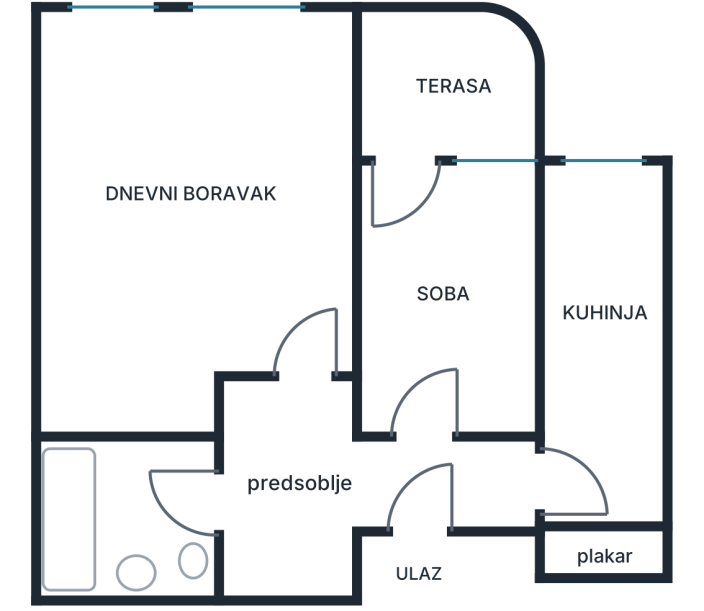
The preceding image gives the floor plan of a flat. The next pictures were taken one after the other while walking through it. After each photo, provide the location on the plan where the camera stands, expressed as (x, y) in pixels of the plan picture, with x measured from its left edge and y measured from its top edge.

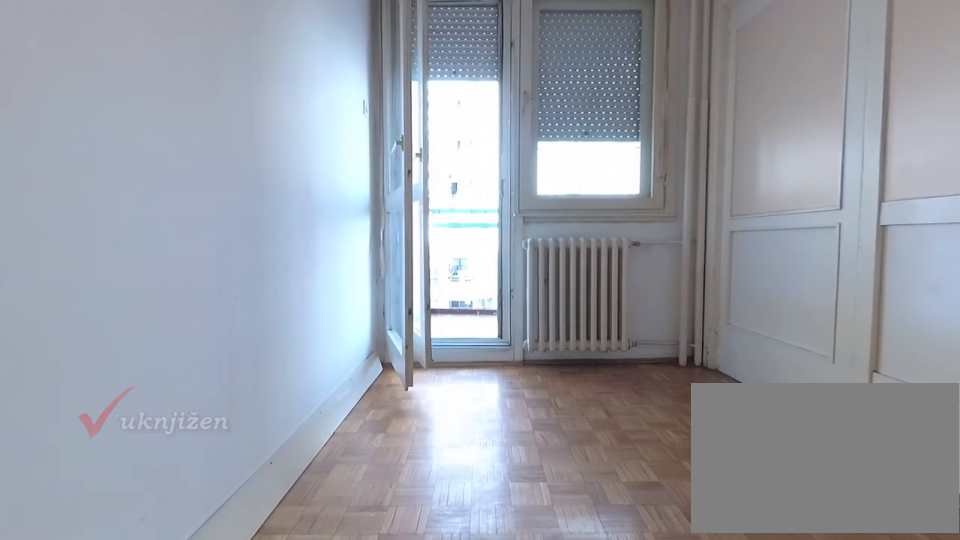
(418, 403)
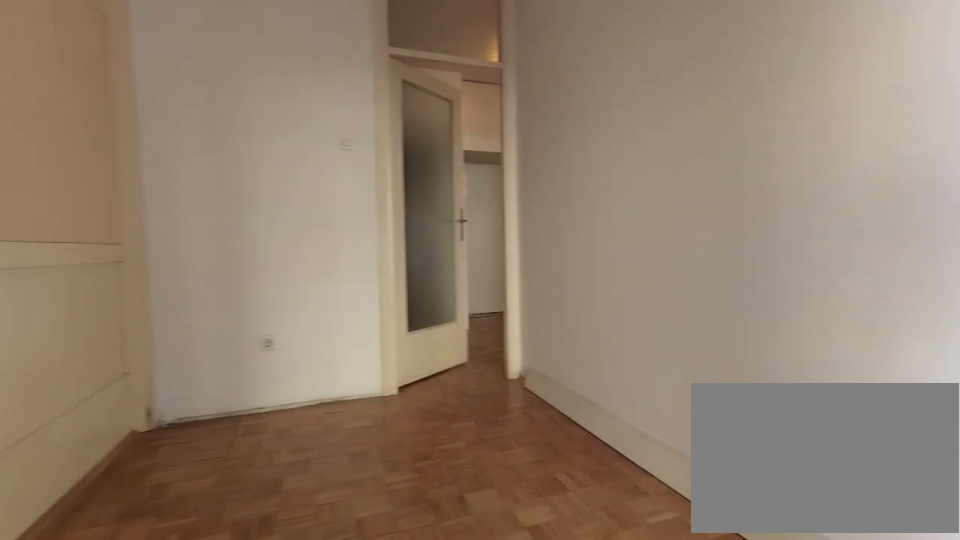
(438, 172)
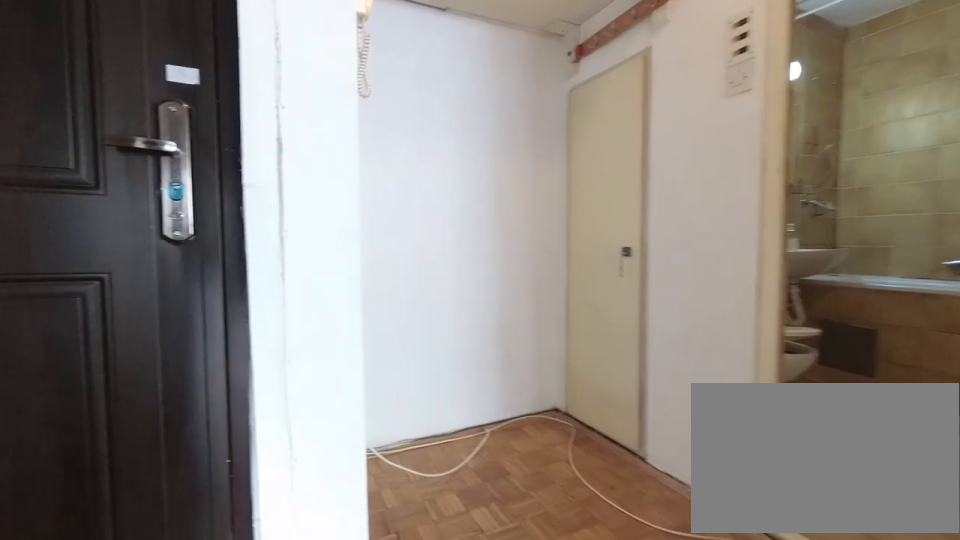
(427, 430)
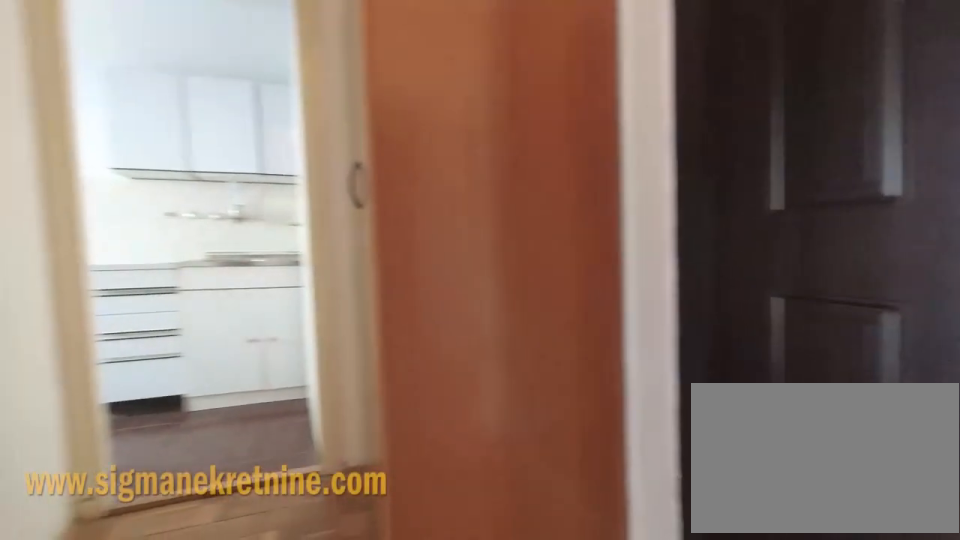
(385, 454)
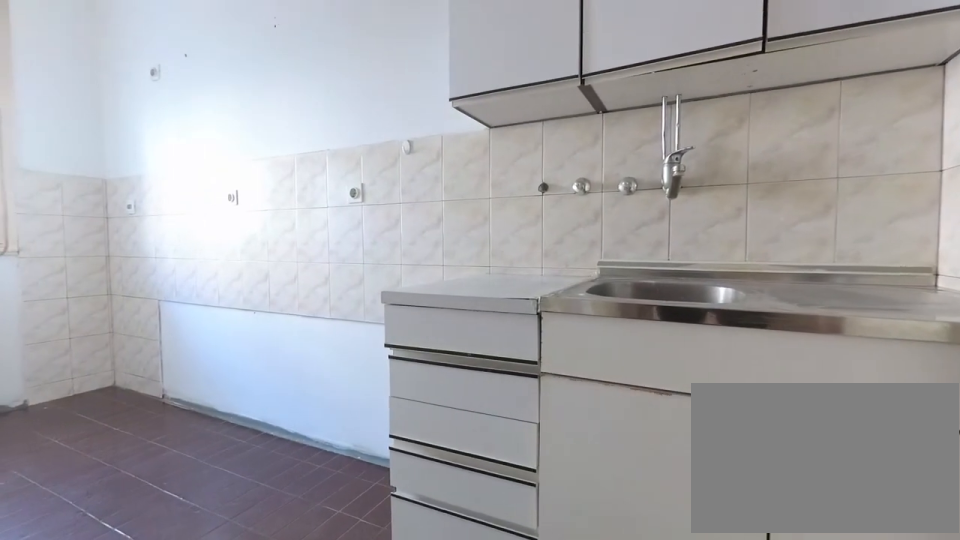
(541, 492)
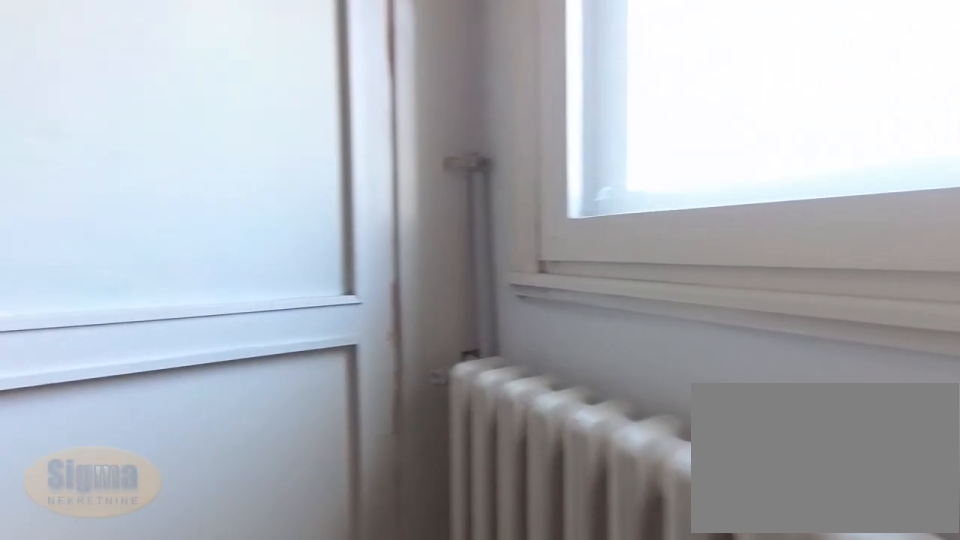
(618, 226)
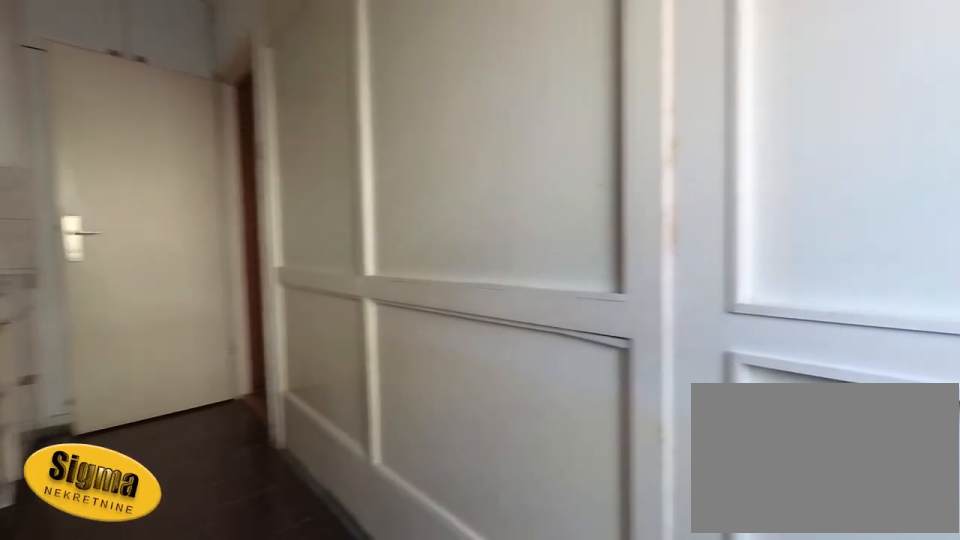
(626, 201)
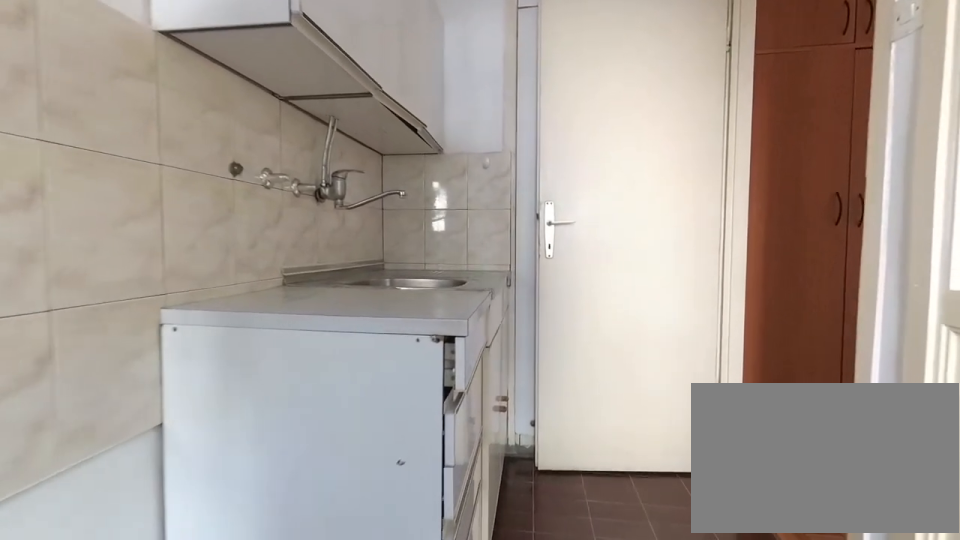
(600, 331)
